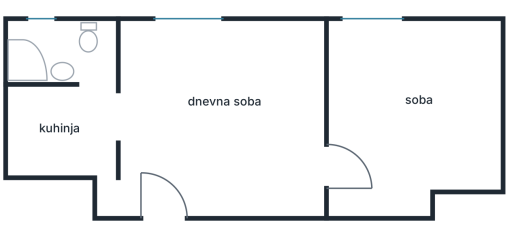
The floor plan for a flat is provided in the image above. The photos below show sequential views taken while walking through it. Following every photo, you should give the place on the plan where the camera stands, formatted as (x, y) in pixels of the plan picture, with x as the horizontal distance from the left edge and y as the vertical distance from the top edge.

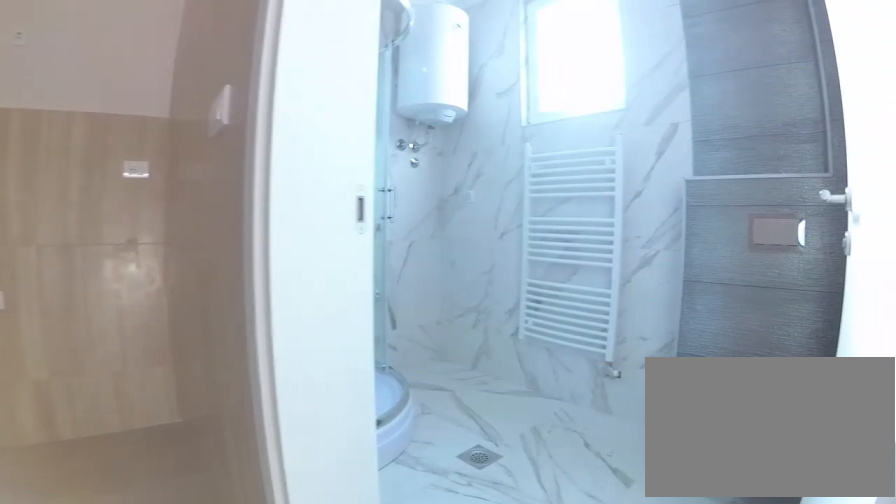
(107, 114)
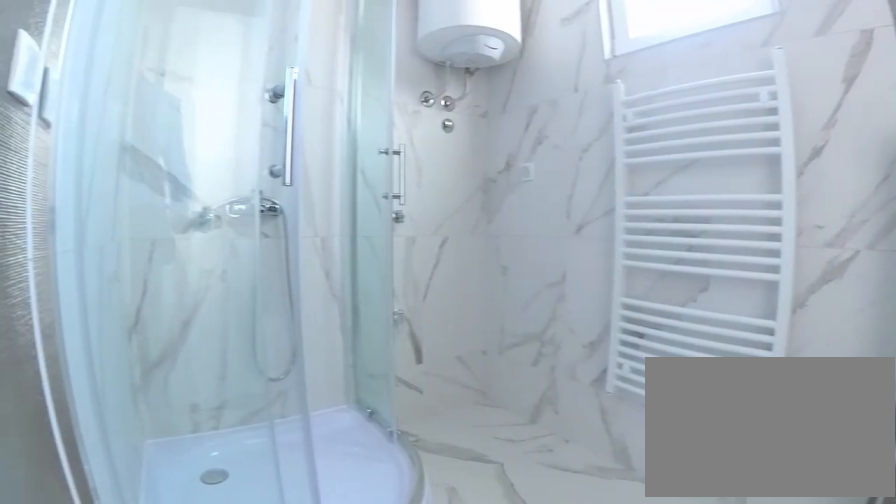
(94, 75)
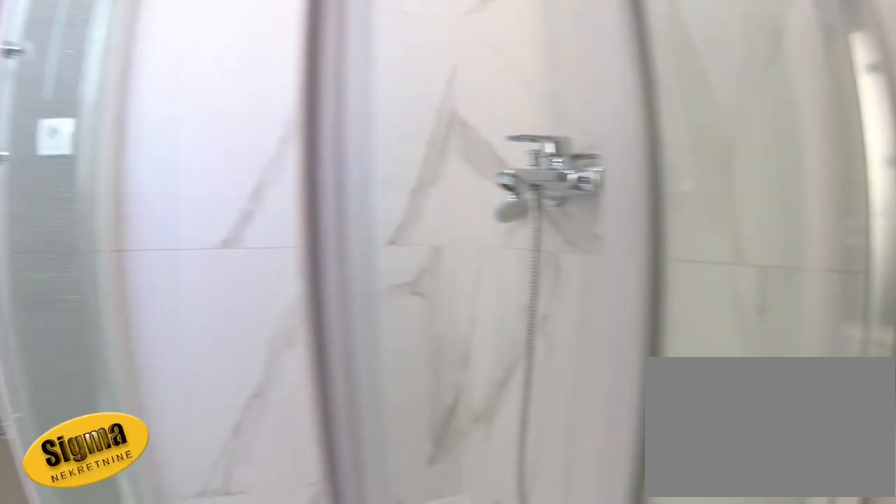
(41, 32)
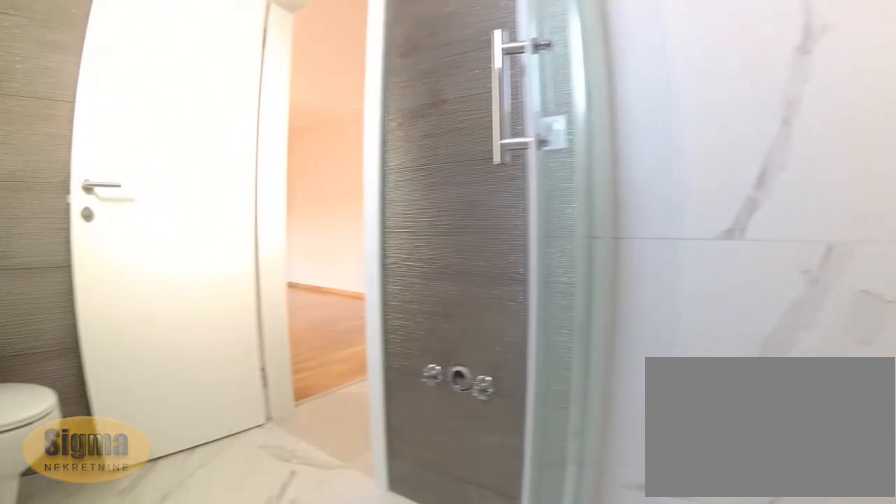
(30, 31)
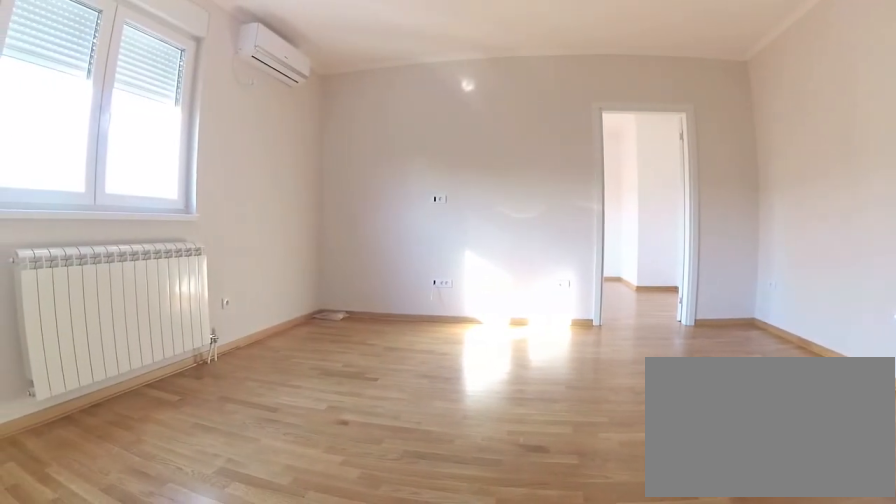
(100, 114)
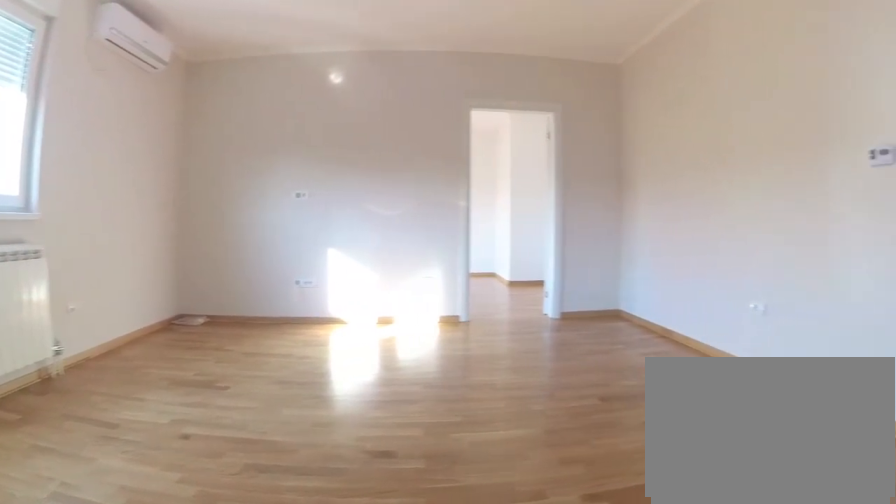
(113, 117)
